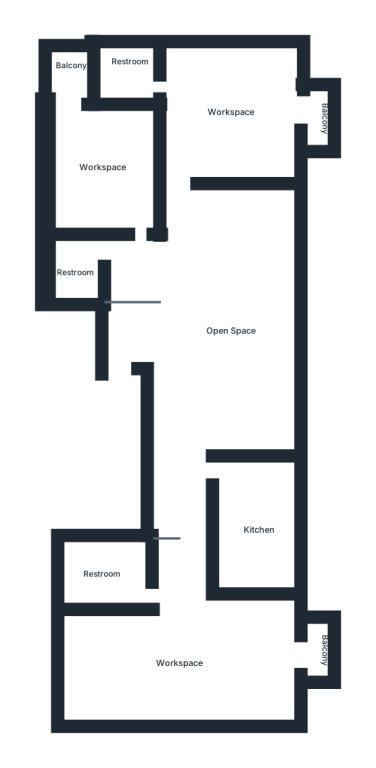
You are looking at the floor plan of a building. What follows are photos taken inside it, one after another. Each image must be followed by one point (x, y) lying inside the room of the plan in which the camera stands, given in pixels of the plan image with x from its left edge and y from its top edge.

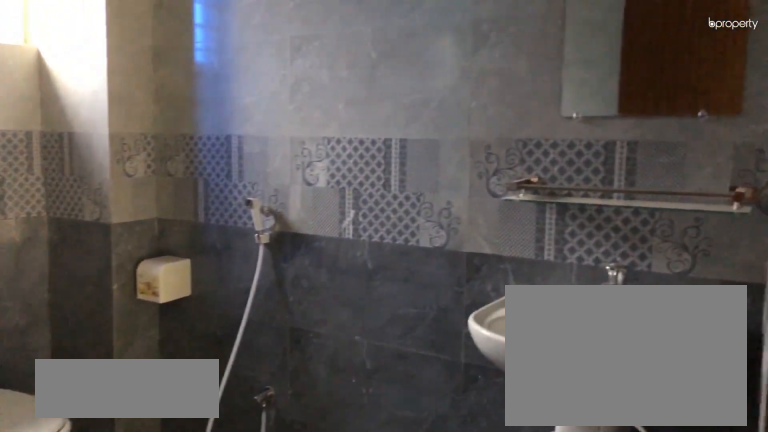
(102, 576)
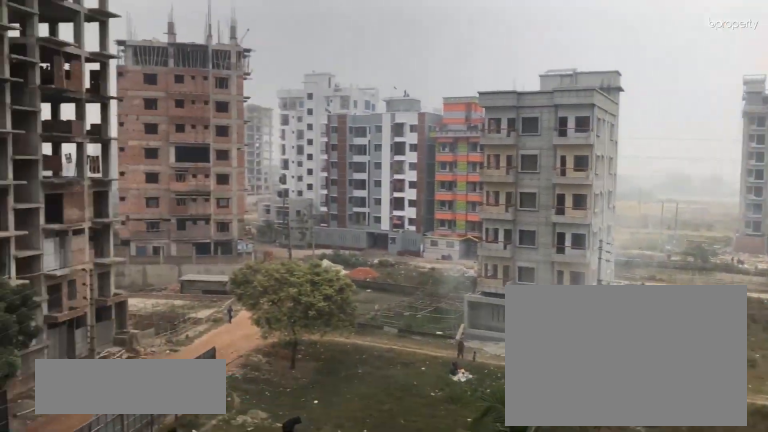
(314, 659)
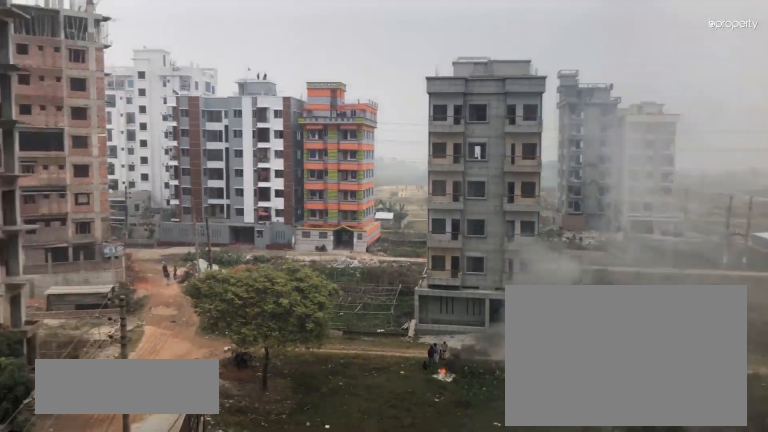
(313, 121)
